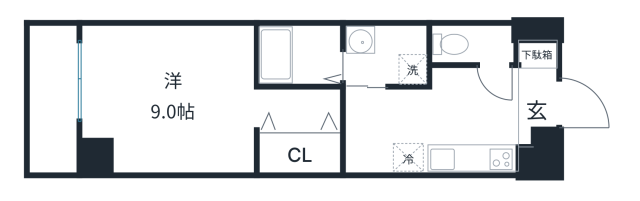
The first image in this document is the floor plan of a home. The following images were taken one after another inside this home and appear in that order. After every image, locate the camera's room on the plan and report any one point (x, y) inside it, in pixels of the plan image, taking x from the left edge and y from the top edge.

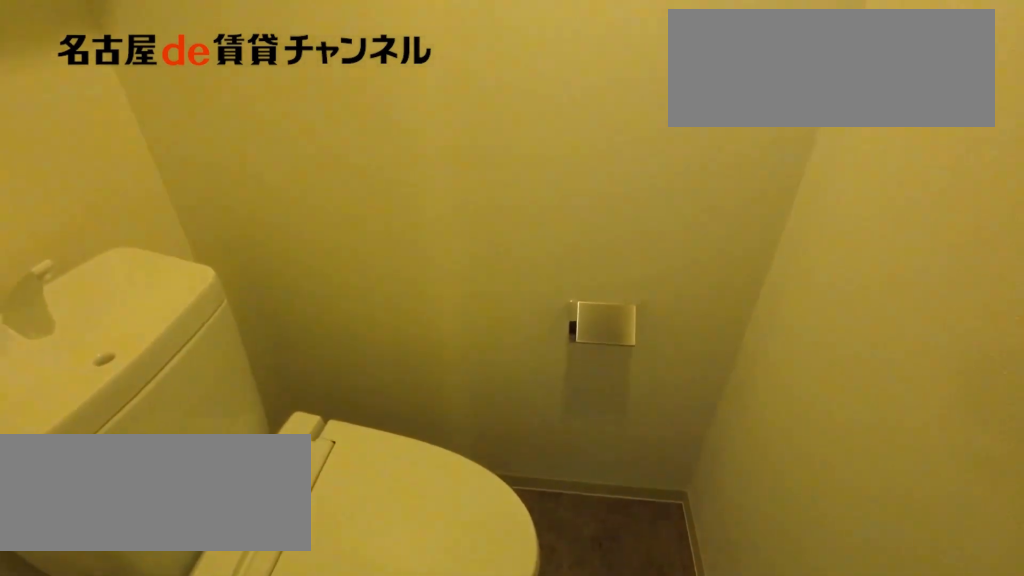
(473, 44)
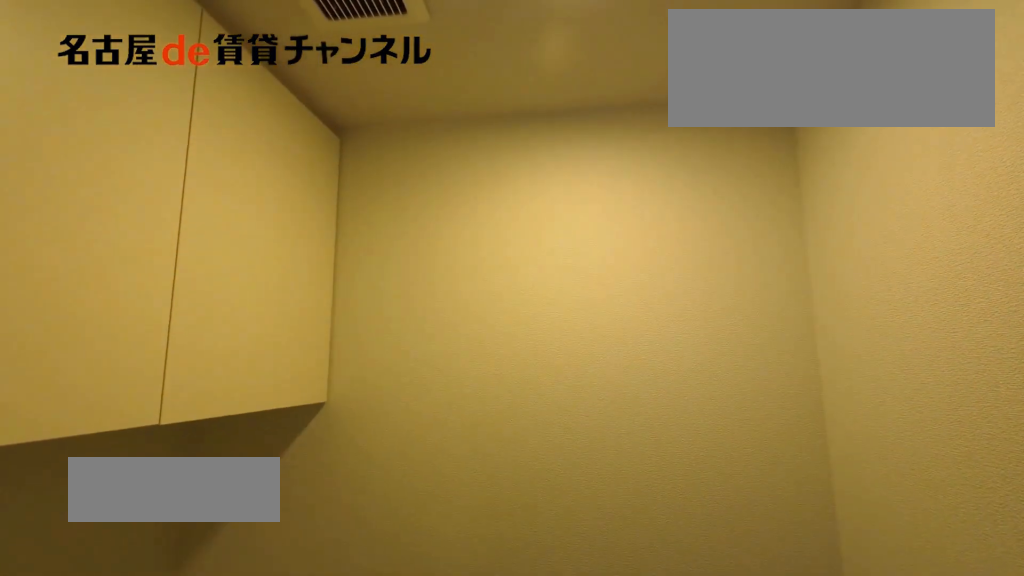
(473, 44)
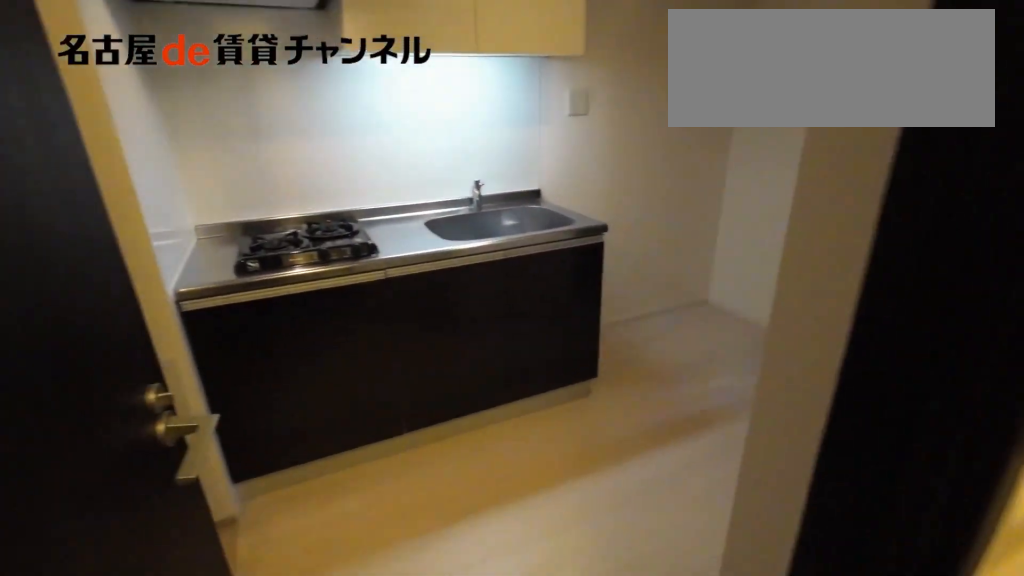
(473, 44)
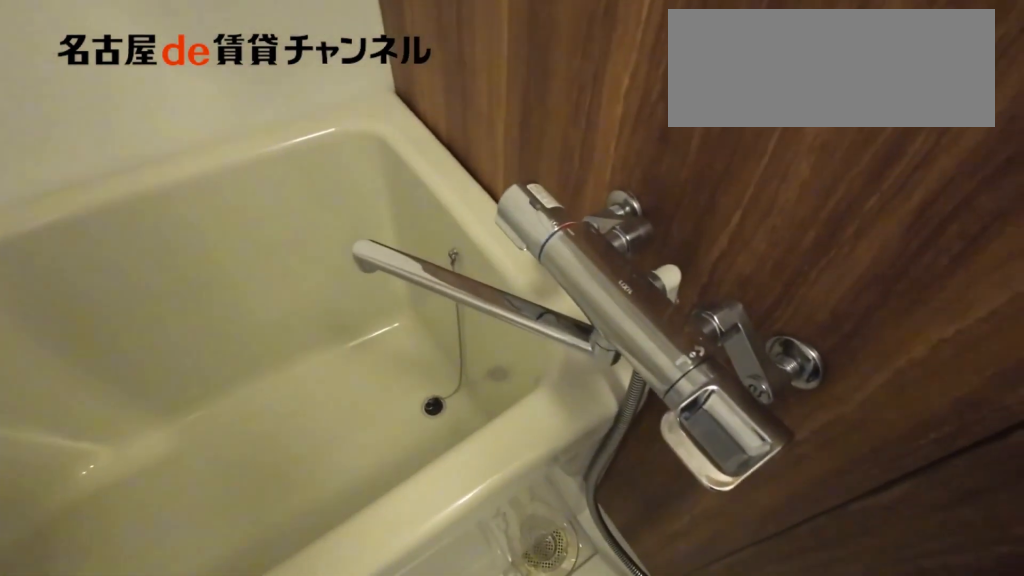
(299, 54)
